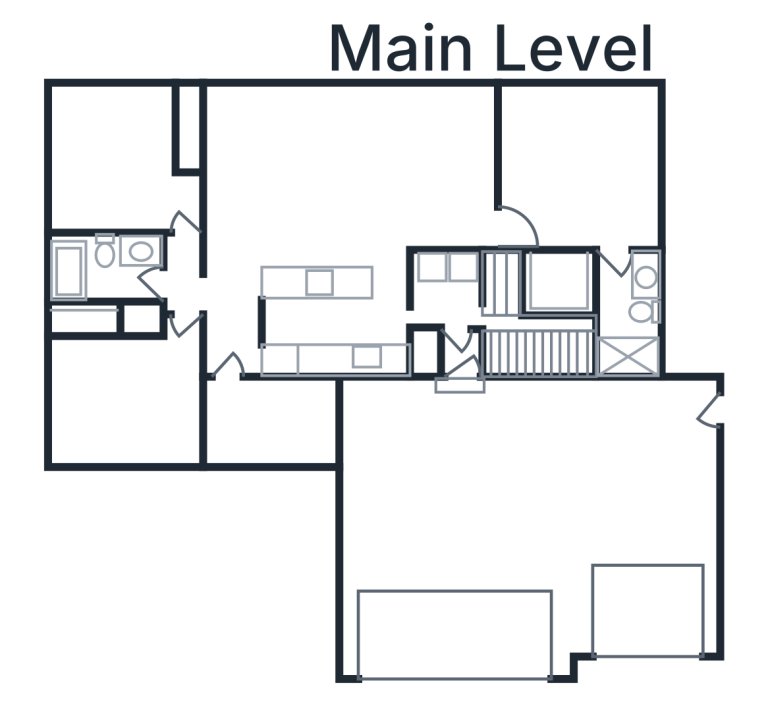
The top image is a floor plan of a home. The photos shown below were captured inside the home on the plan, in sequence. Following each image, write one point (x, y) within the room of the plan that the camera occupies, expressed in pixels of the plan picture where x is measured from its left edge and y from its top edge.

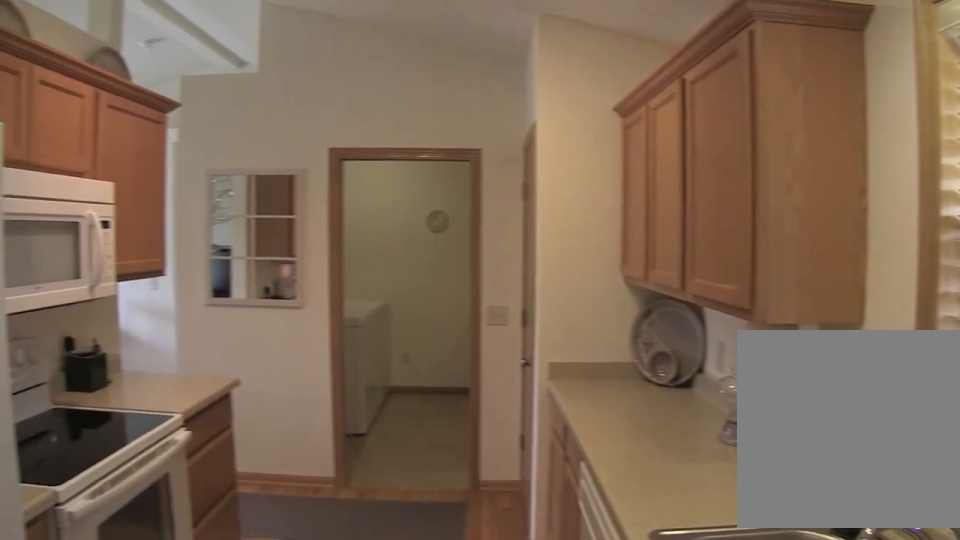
(335, 323)
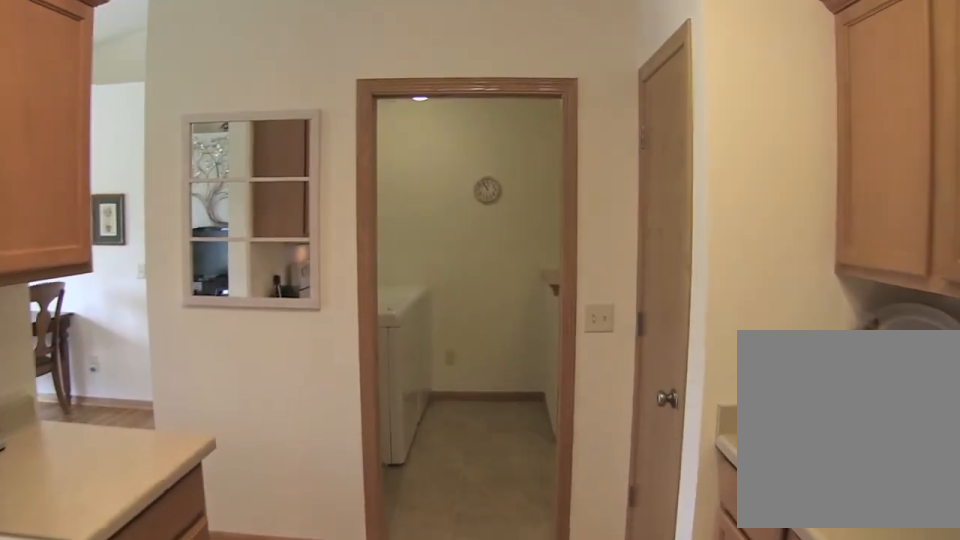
(335, 323)
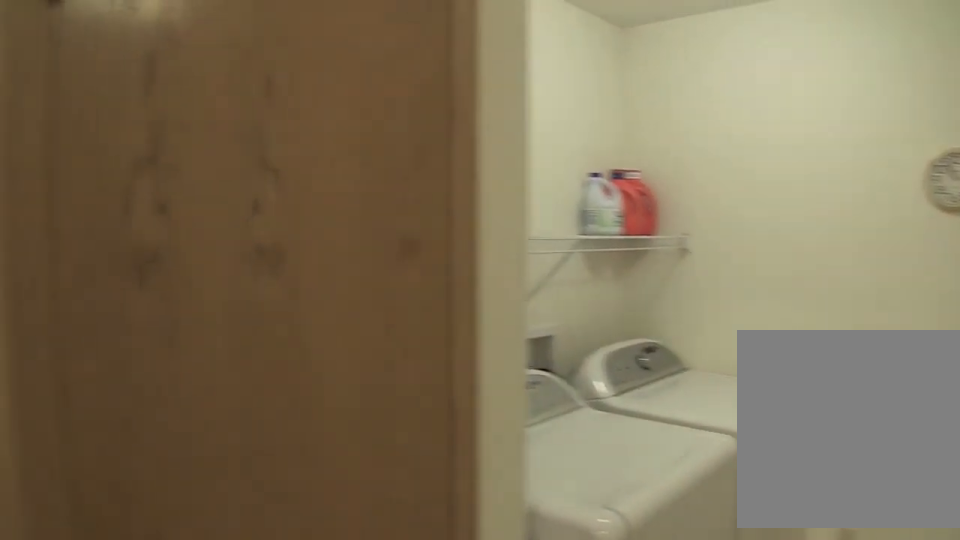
(450, 306)
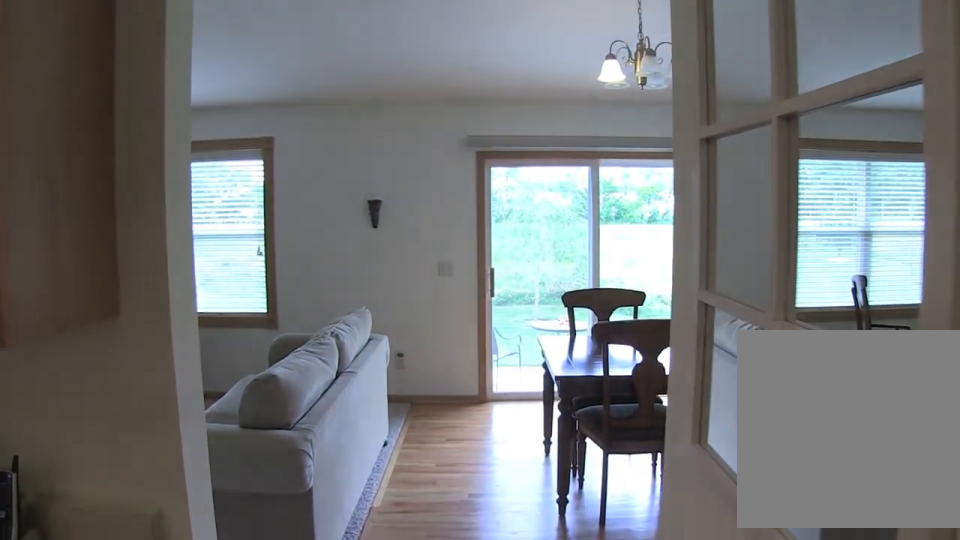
(451, 167)
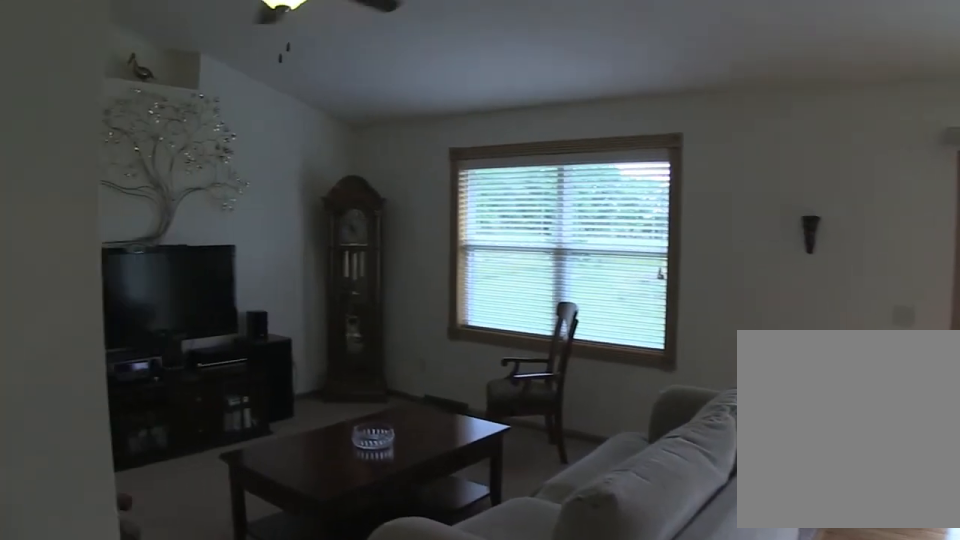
(308, 176)
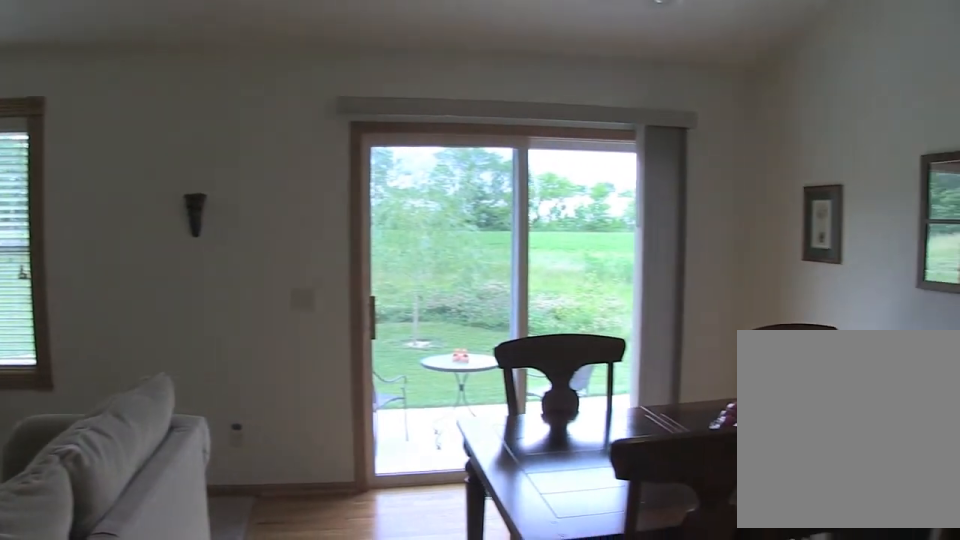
(451, 170)
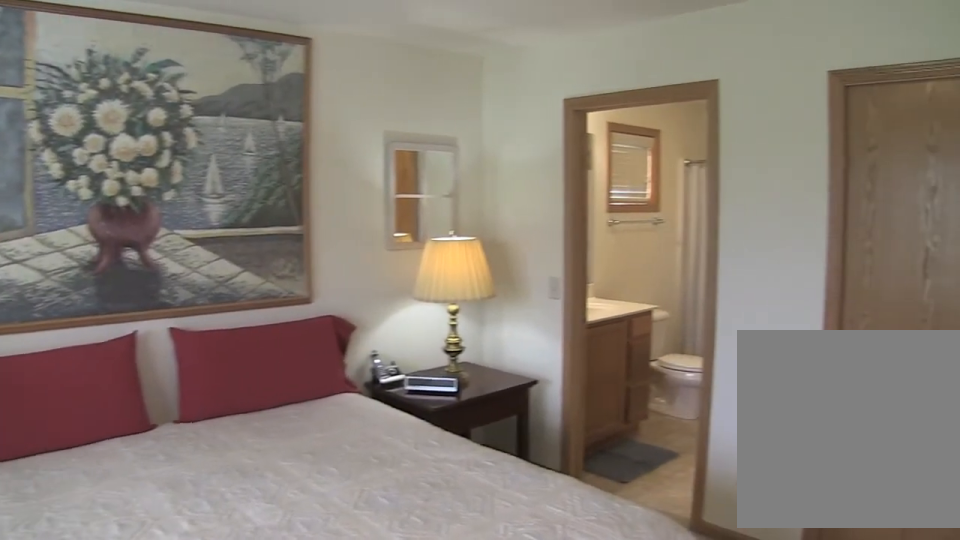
(578, 167)
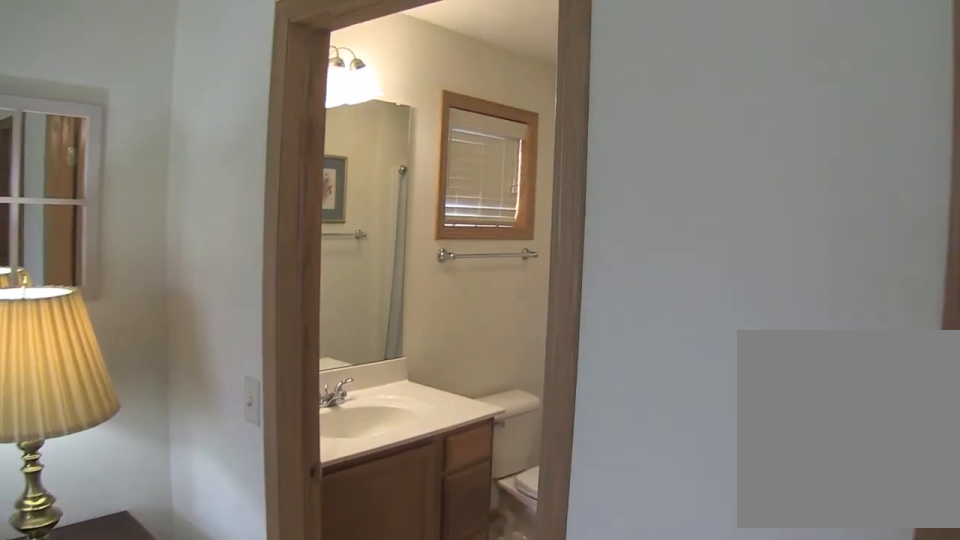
(578, 167)
